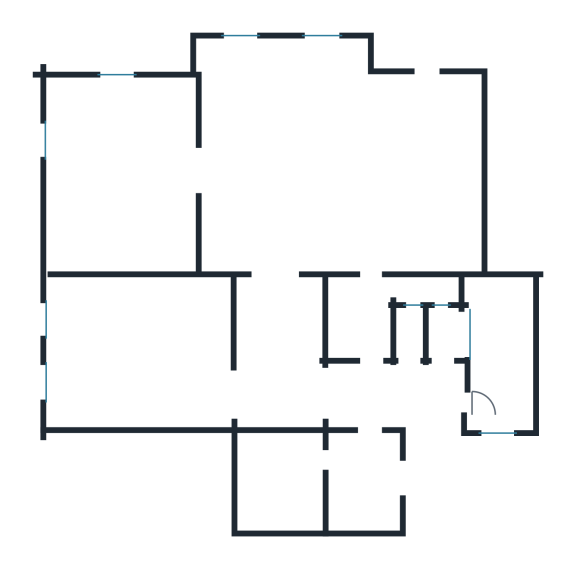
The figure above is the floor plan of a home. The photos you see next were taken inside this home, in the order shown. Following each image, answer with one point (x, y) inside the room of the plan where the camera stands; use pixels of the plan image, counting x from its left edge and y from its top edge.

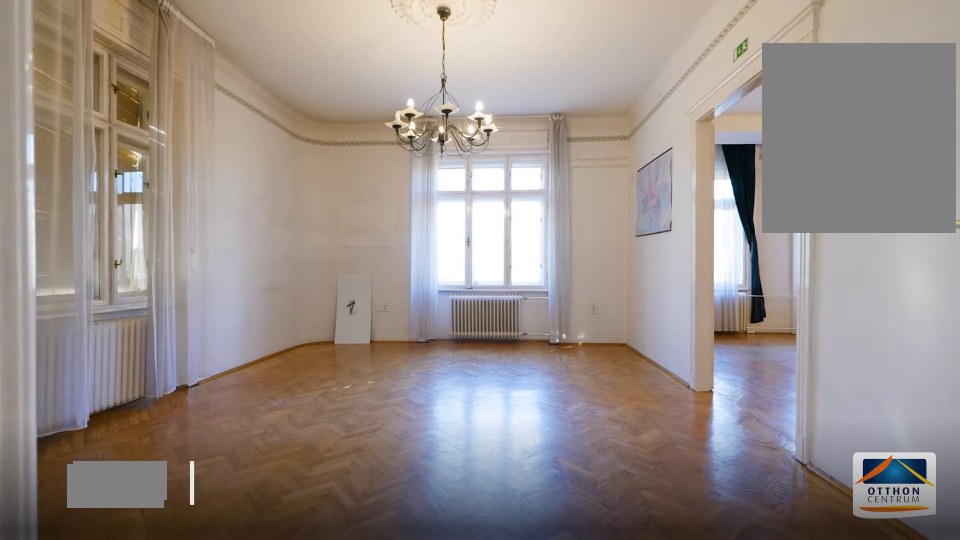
(122, 192)
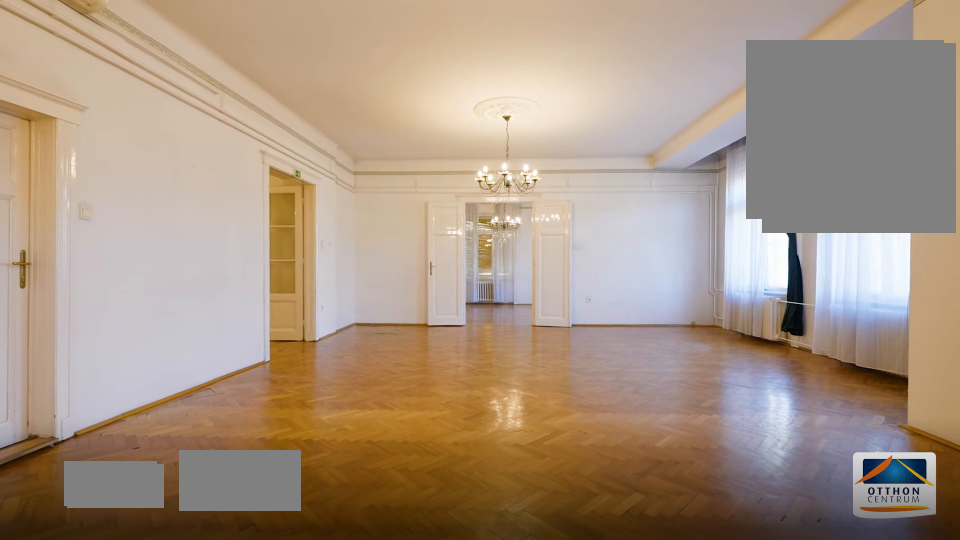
(362, 180)
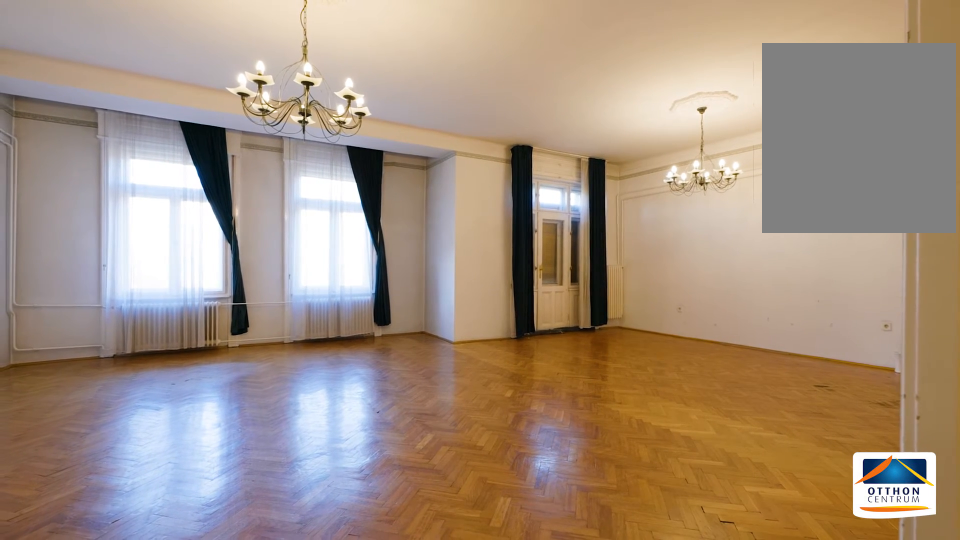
(362, 180)
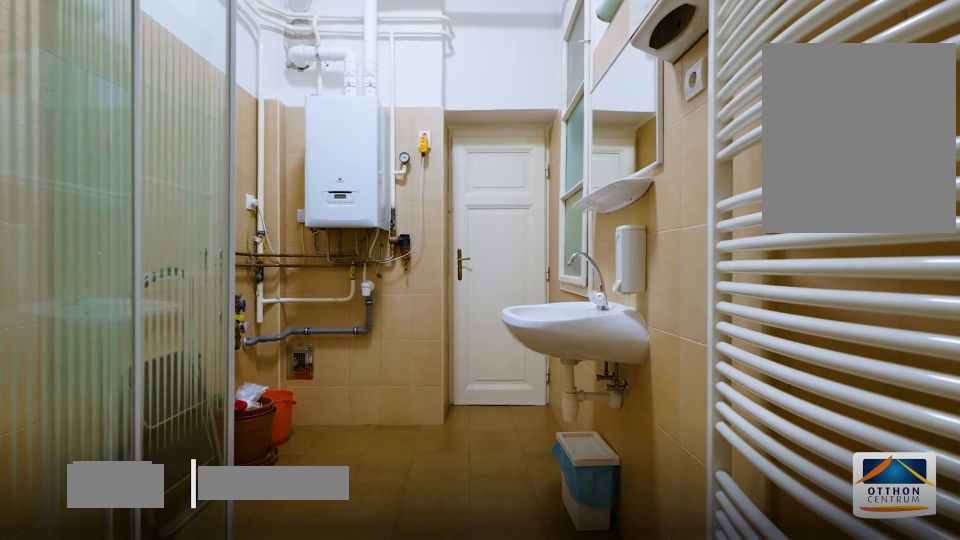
(363, 339)
